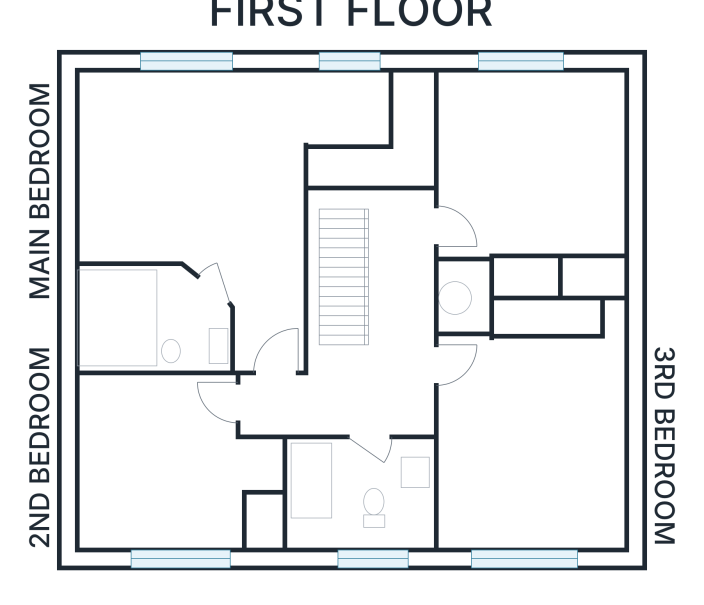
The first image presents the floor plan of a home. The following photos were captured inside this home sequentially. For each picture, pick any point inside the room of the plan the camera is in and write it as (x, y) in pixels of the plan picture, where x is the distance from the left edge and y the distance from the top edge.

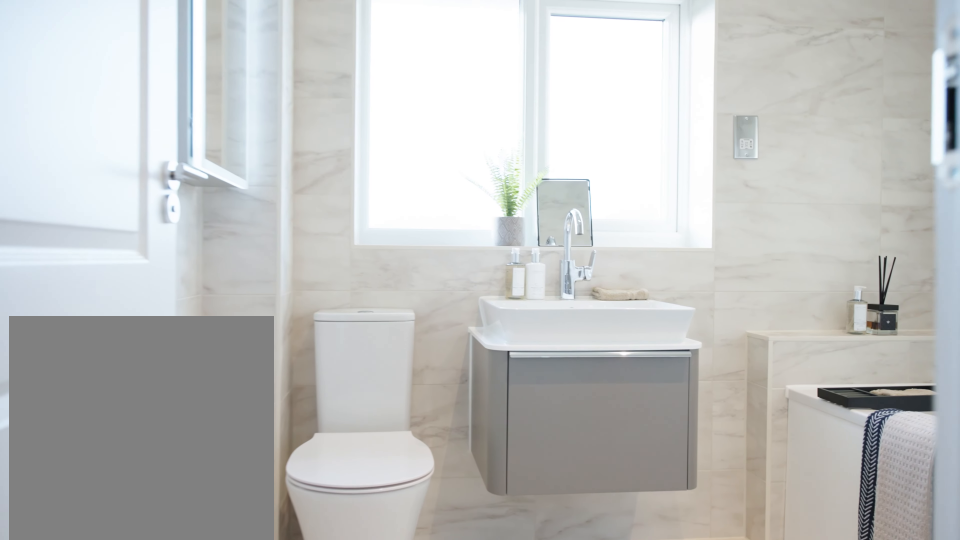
(355, 495)
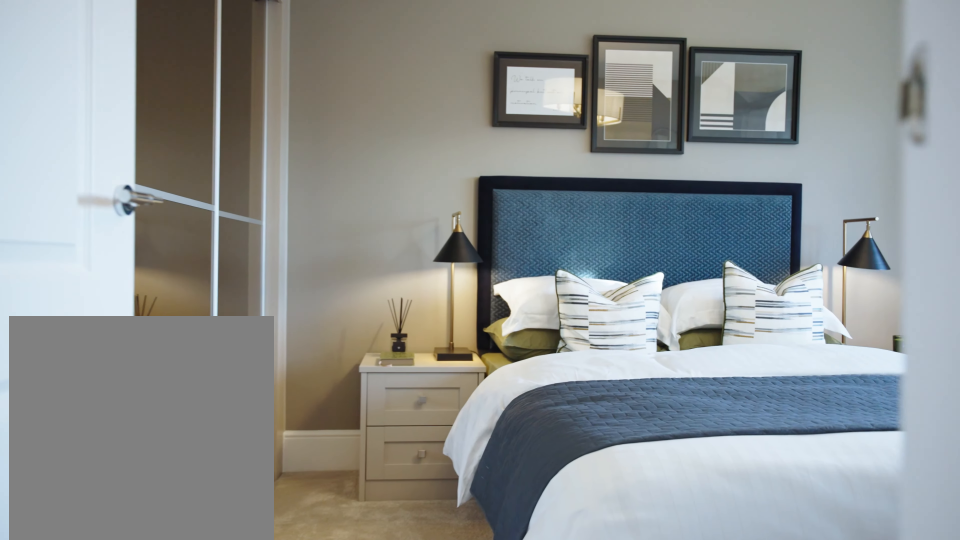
(535, 439)
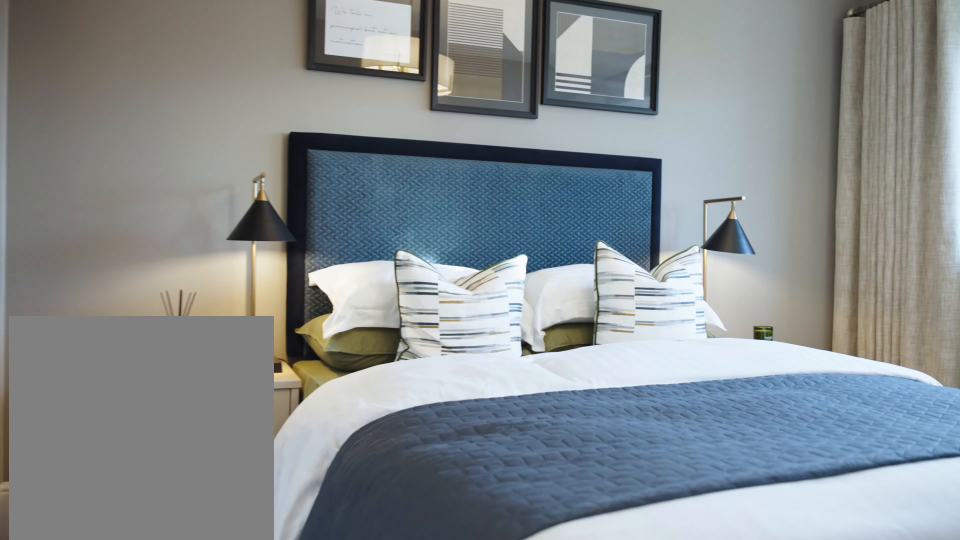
(535, 439)
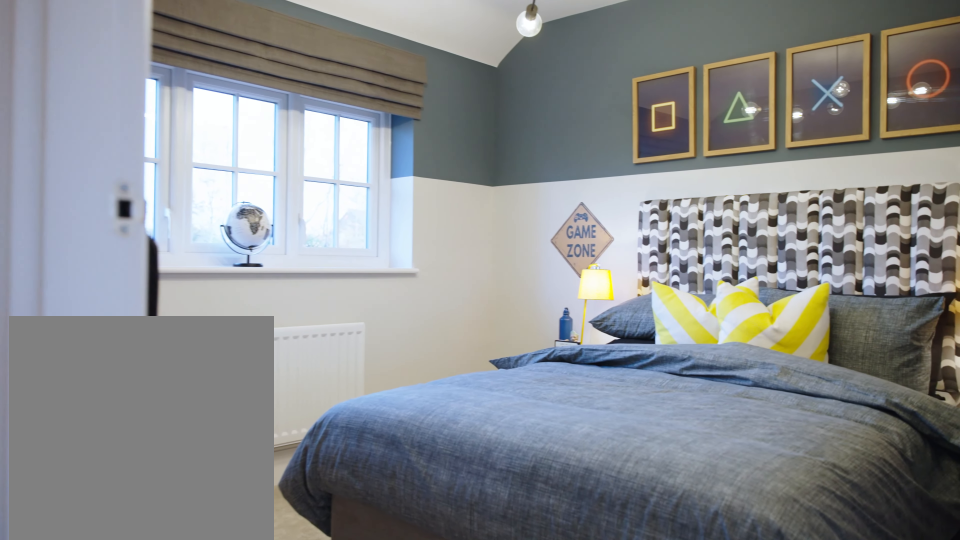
(535, 174)
